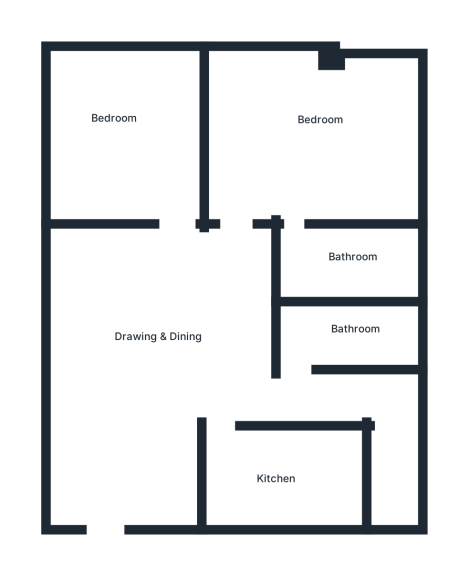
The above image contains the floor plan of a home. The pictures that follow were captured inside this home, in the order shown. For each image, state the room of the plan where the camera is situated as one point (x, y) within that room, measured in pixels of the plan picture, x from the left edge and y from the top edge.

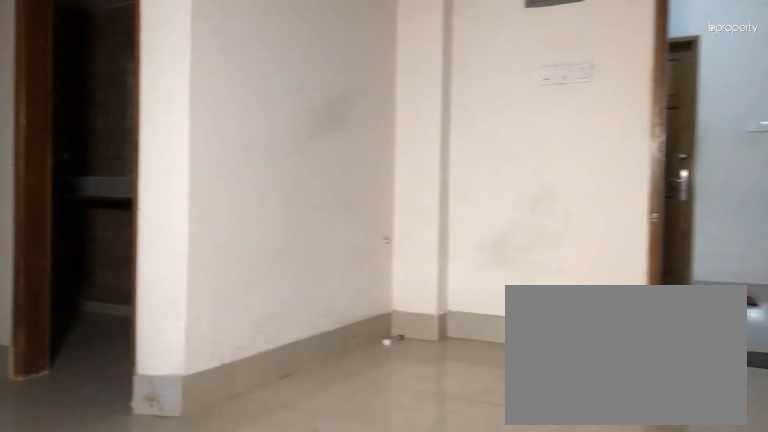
(163, 340)
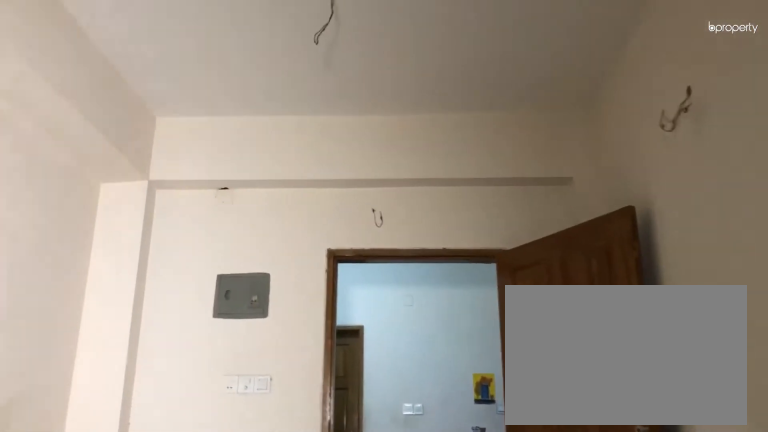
(163, 340)
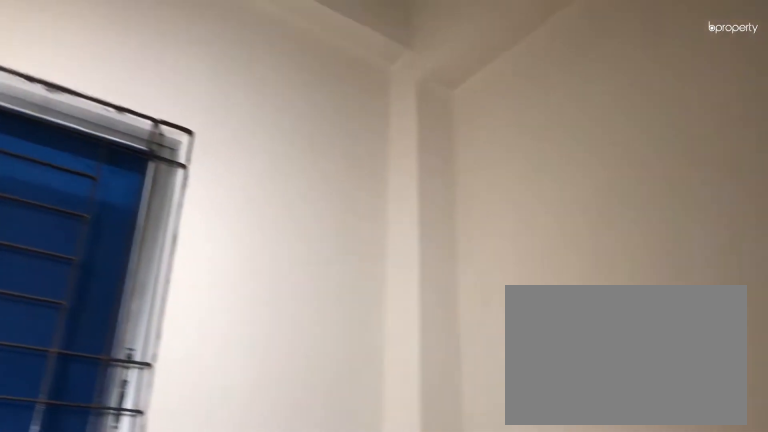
(129, 140)
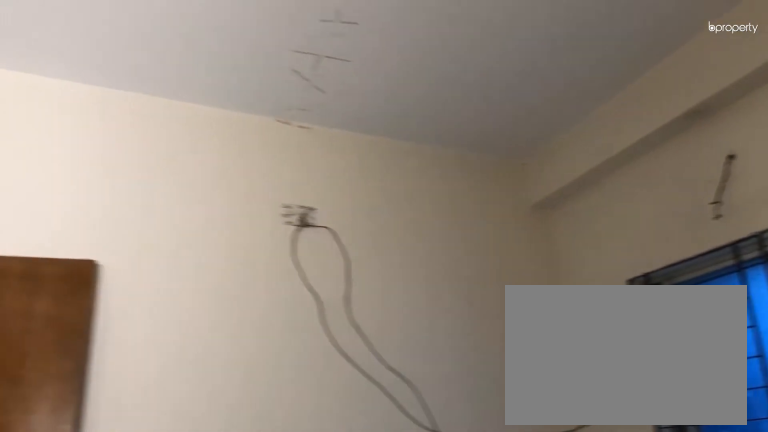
(305, 148)
